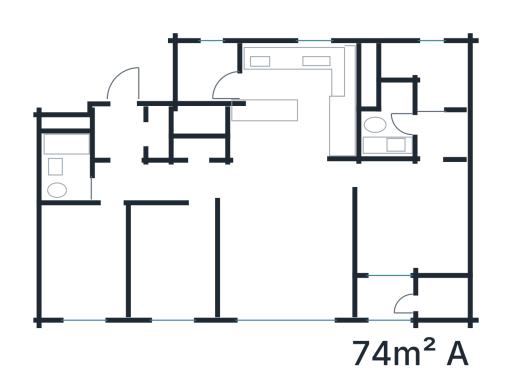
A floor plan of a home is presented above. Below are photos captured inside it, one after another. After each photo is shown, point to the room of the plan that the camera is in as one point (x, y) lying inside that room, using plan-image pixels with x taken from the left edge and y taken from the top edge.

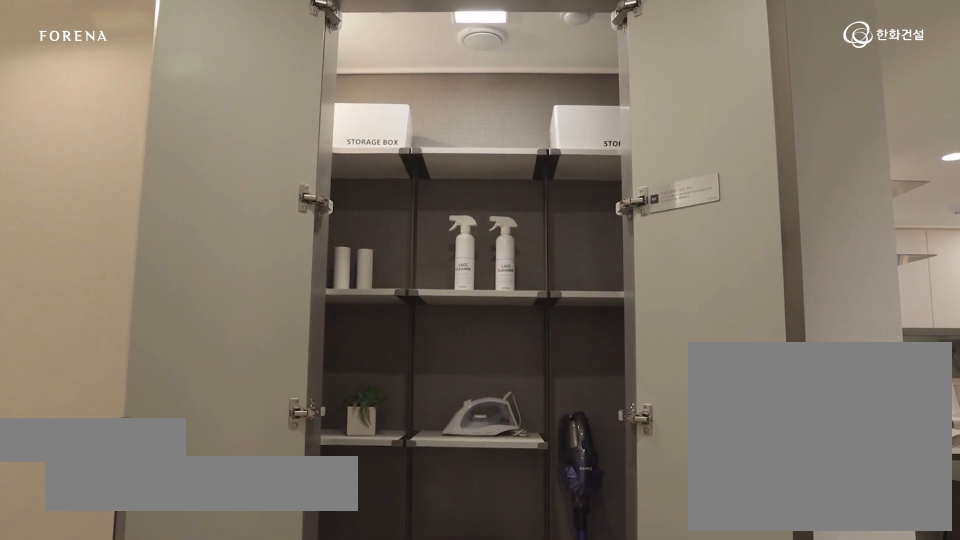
(182, 181)
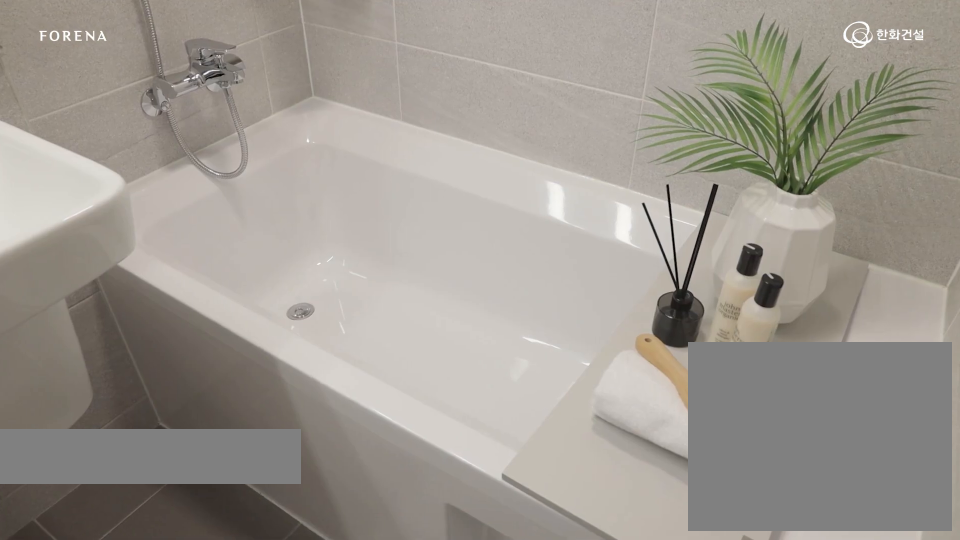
(86, 185)
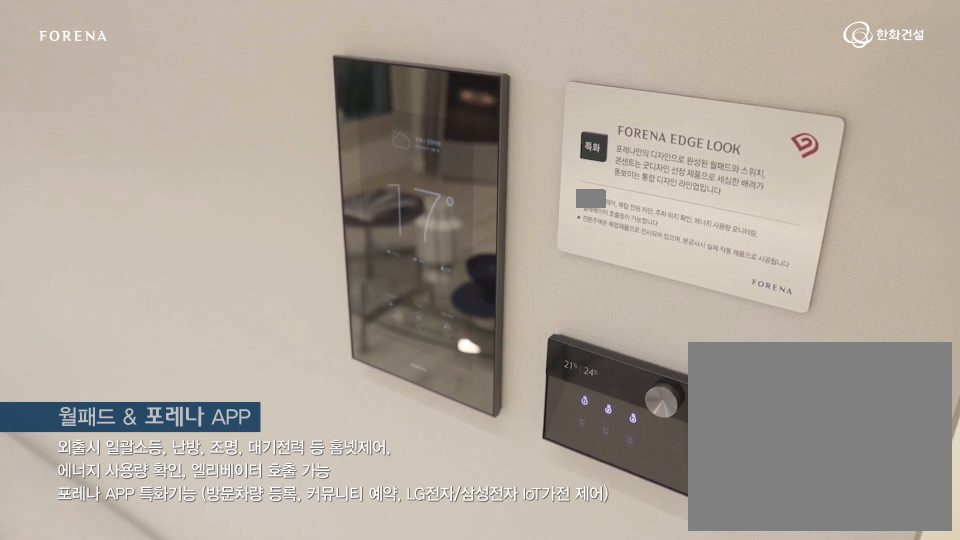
(290, 247)
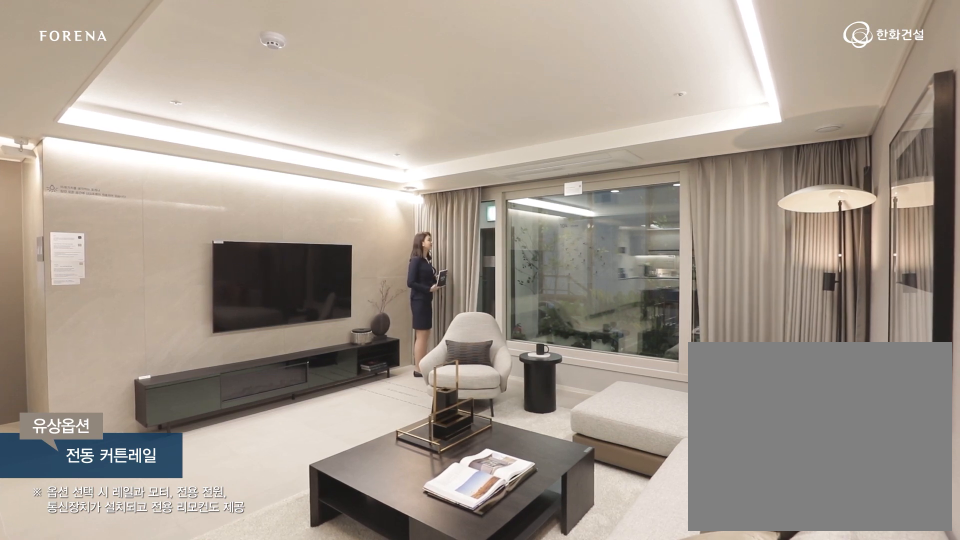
(290, 247)
